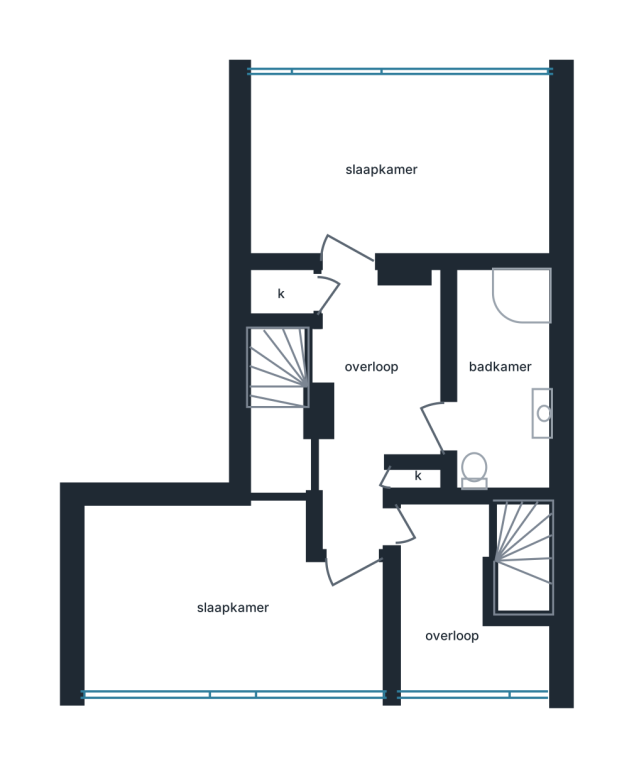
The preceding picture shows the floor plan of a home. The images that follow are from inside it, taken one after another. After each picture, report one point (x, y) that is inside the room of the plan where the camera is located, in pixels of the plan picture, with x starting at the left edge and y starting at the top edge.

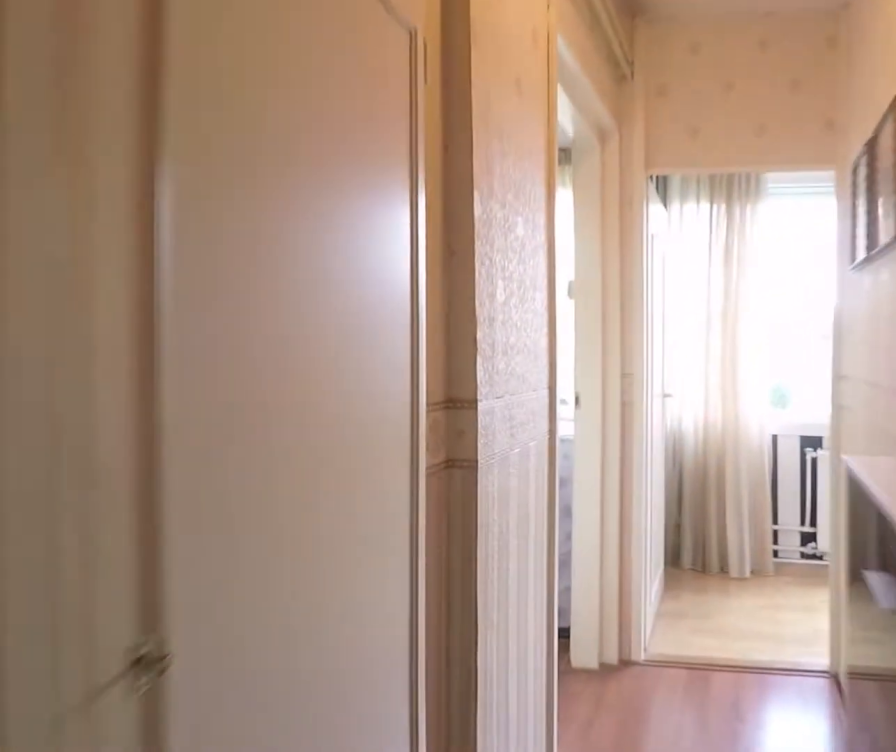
(374, 394)
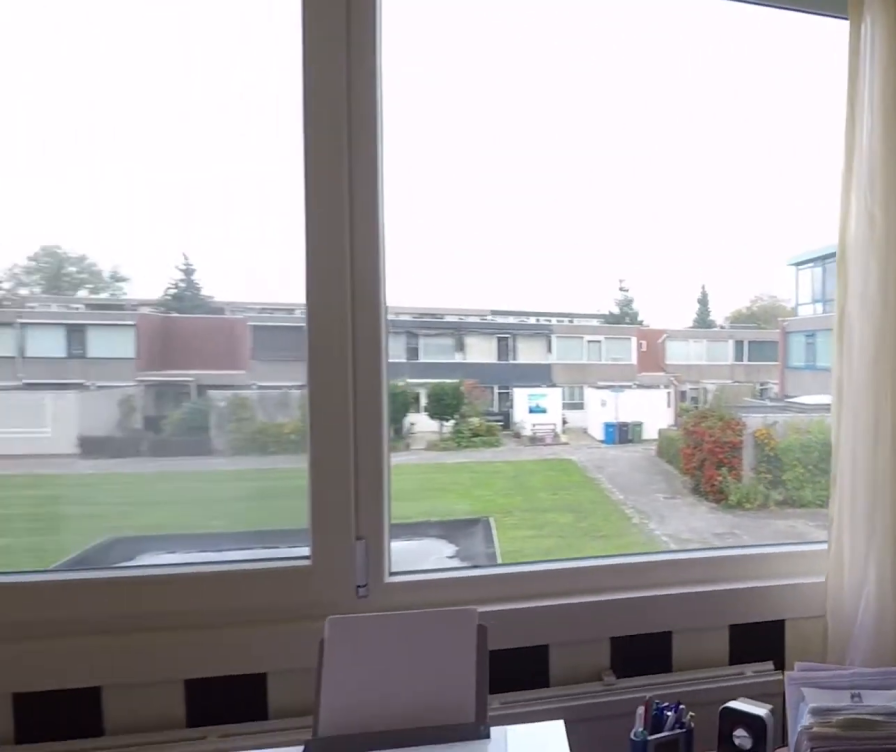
(326, 618)
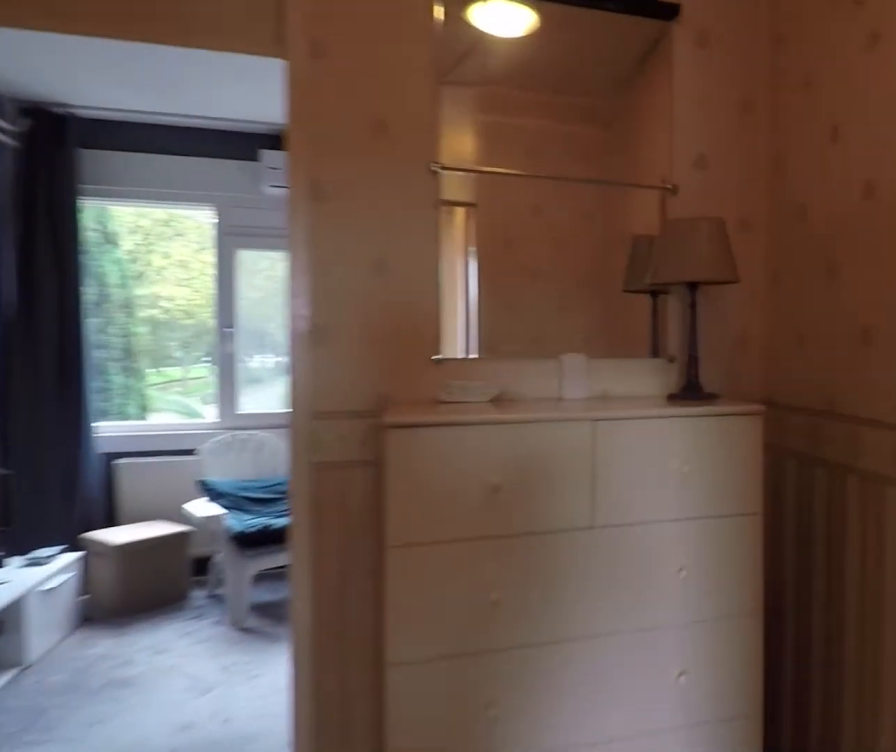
(374, 394)
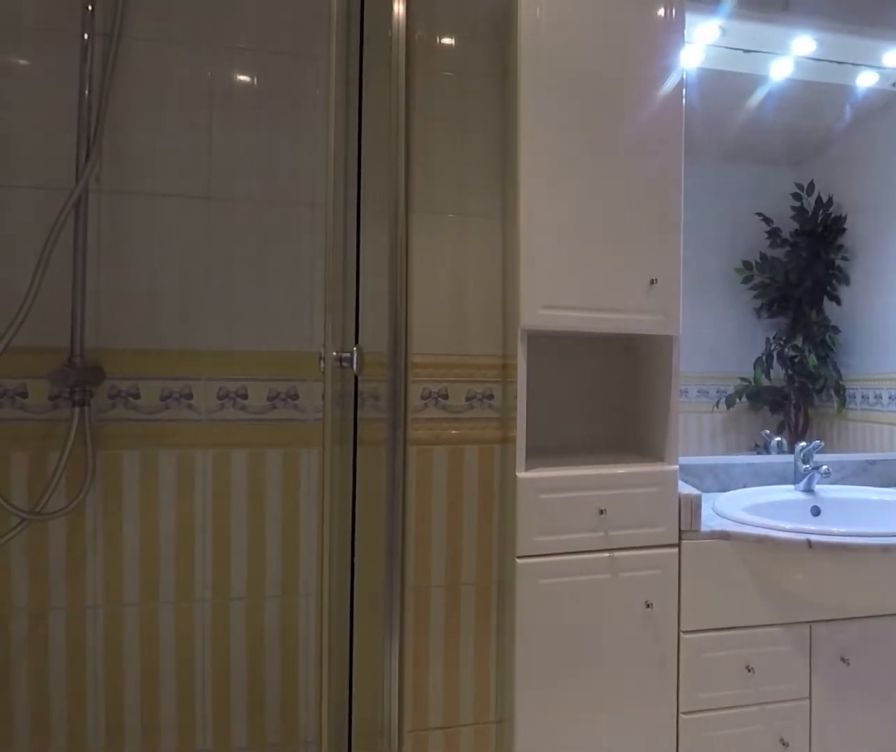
(519, 475)
